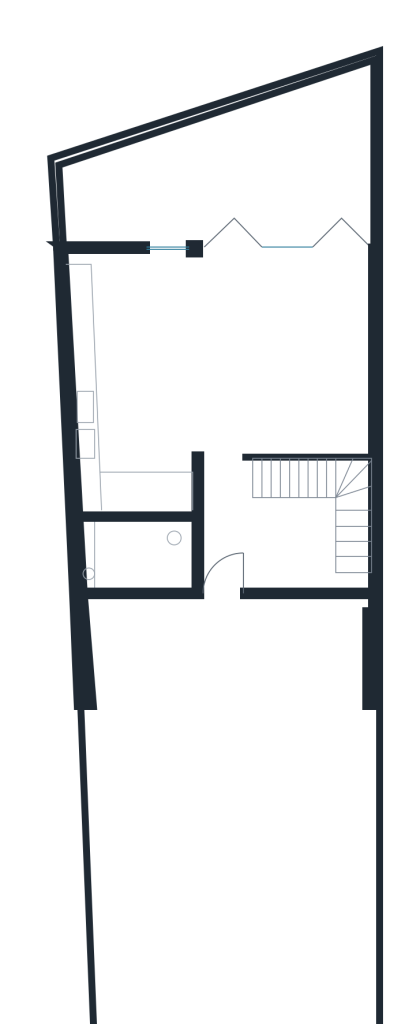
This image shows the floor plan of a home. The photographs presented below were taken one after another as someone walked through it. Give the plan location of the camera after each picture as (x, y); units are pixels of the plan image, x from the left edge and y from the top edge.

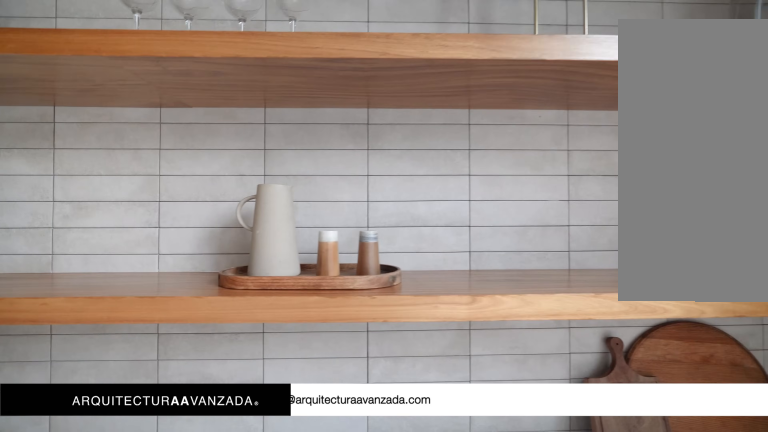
(113, 325)
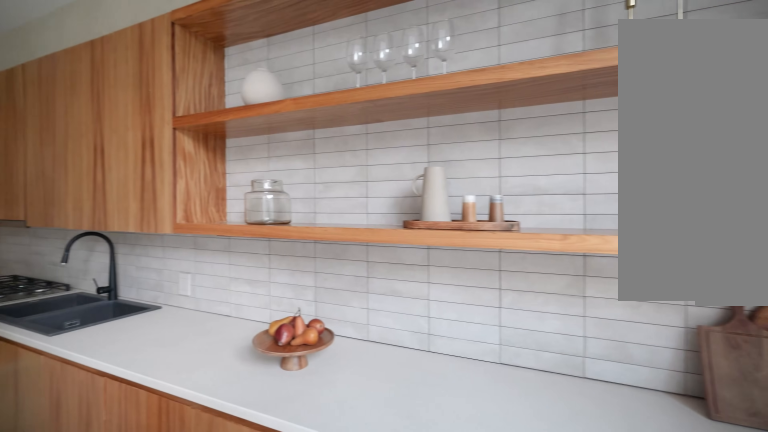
(119, 304)
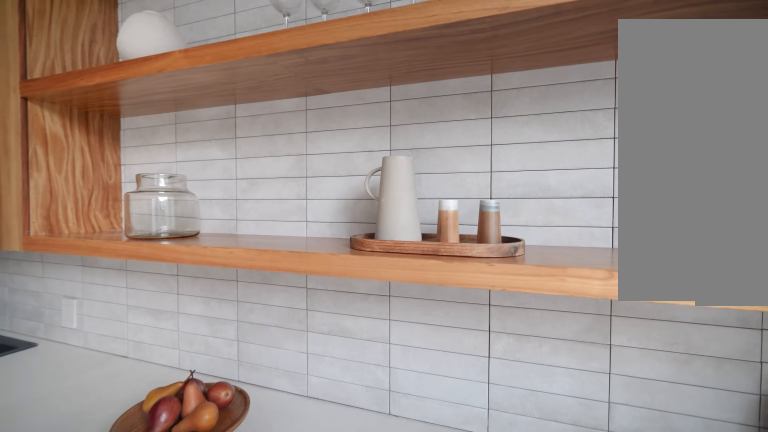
(123, 302)
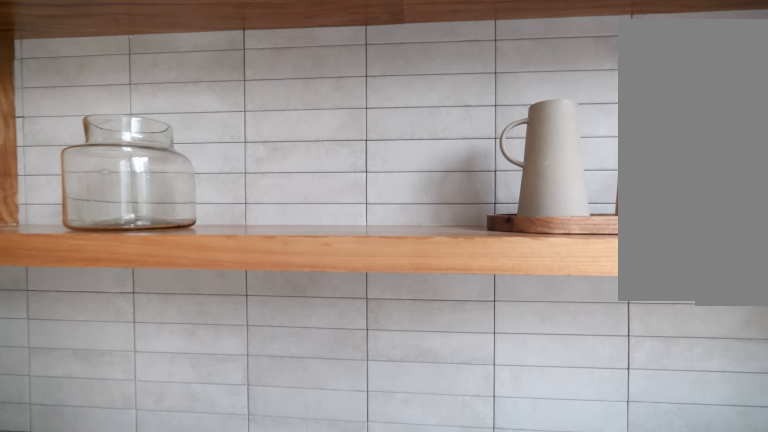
(120, 295)
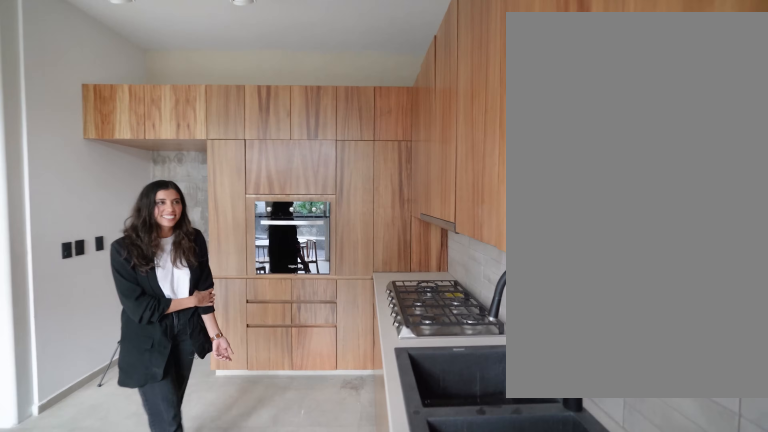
(116, 370)
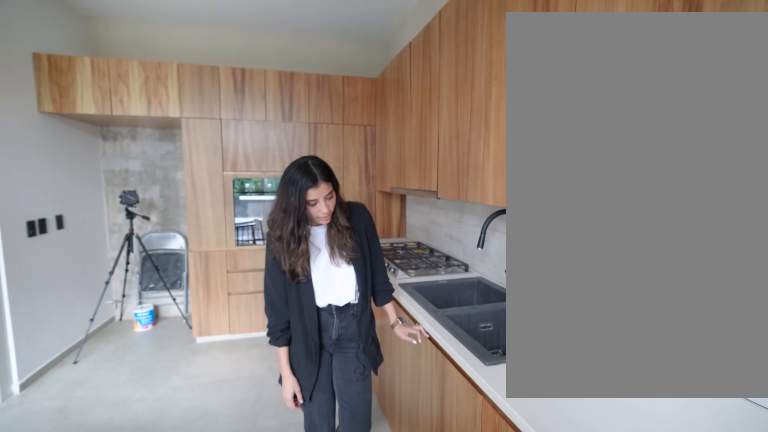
(116, 369)
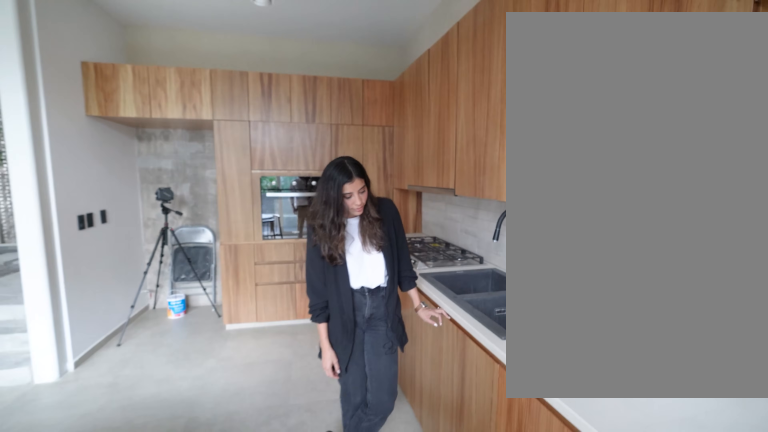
(116, 370)
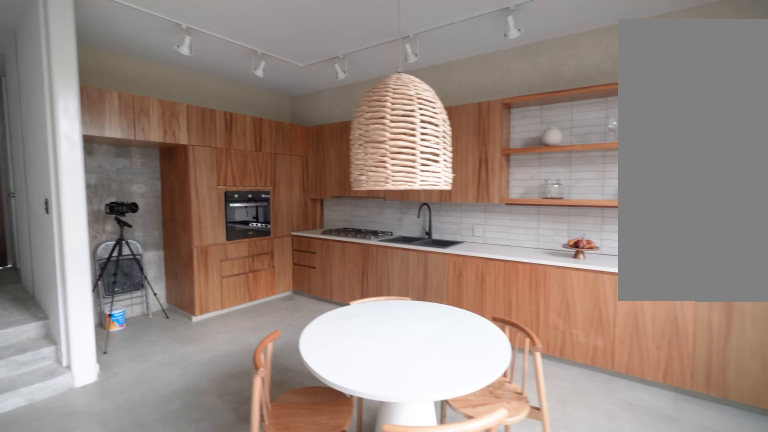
(183, 293)
